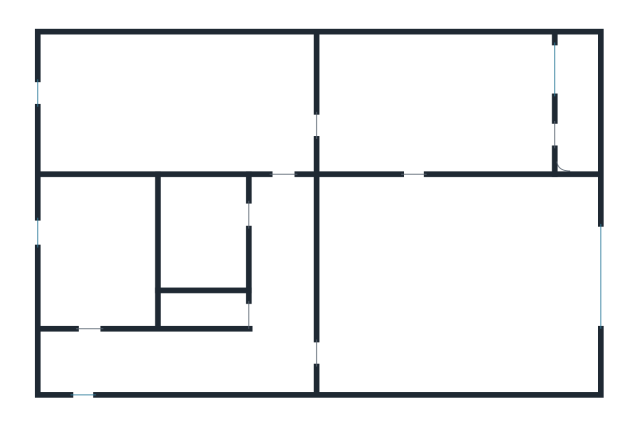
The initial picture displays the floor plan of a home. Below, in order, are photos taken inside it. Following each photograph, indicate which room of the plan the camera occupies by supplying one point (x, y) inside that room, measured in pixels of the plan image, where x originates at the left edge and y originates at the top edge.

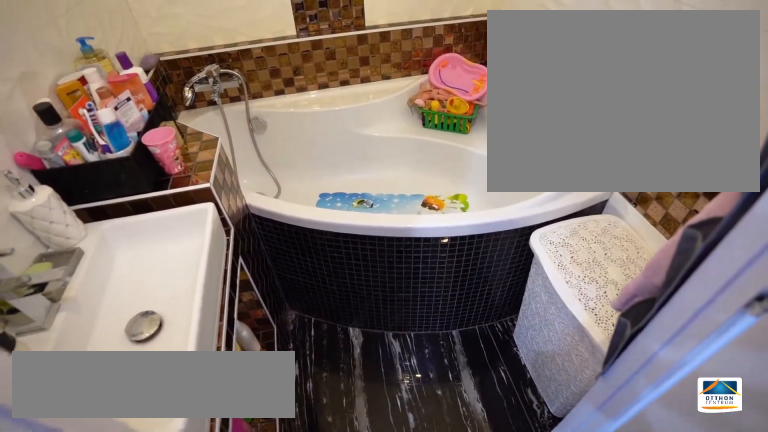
(206, 241)
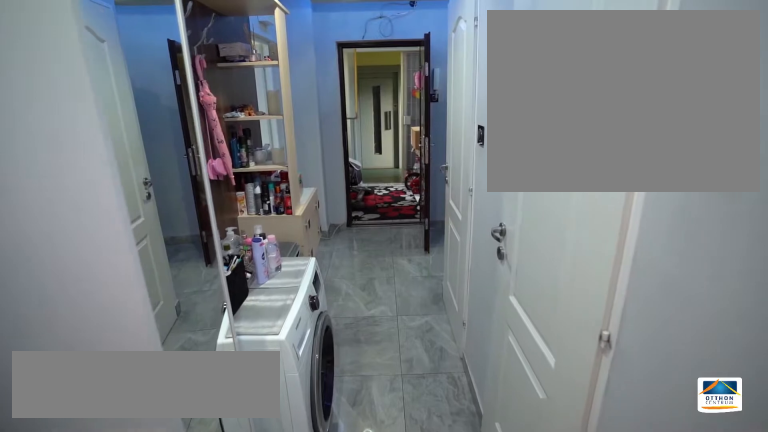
(284, 282)
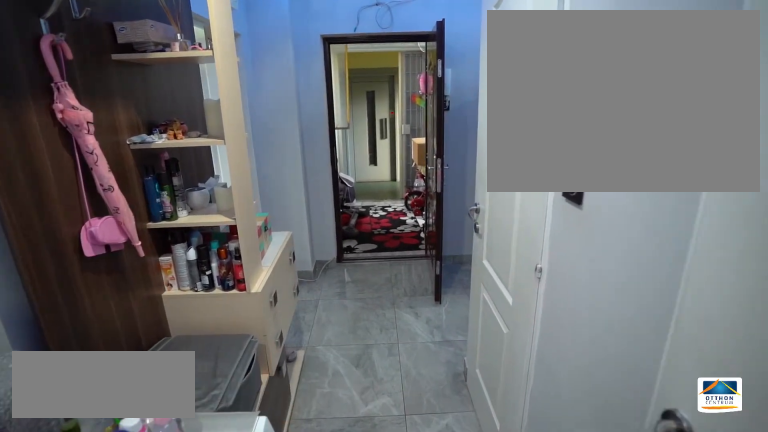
(285, 282)
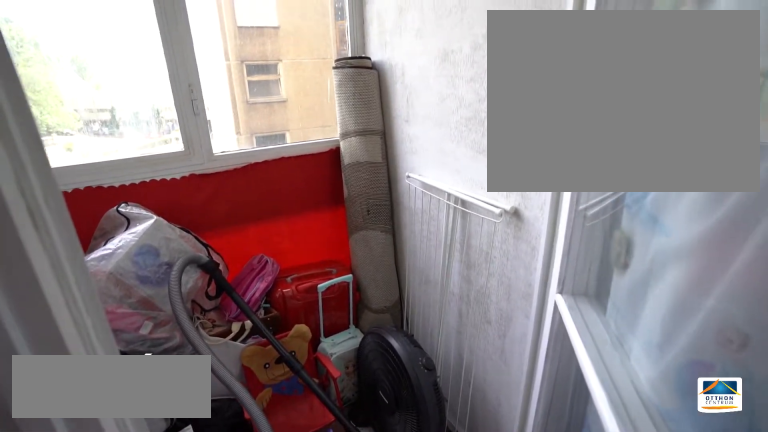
(576, 107)
